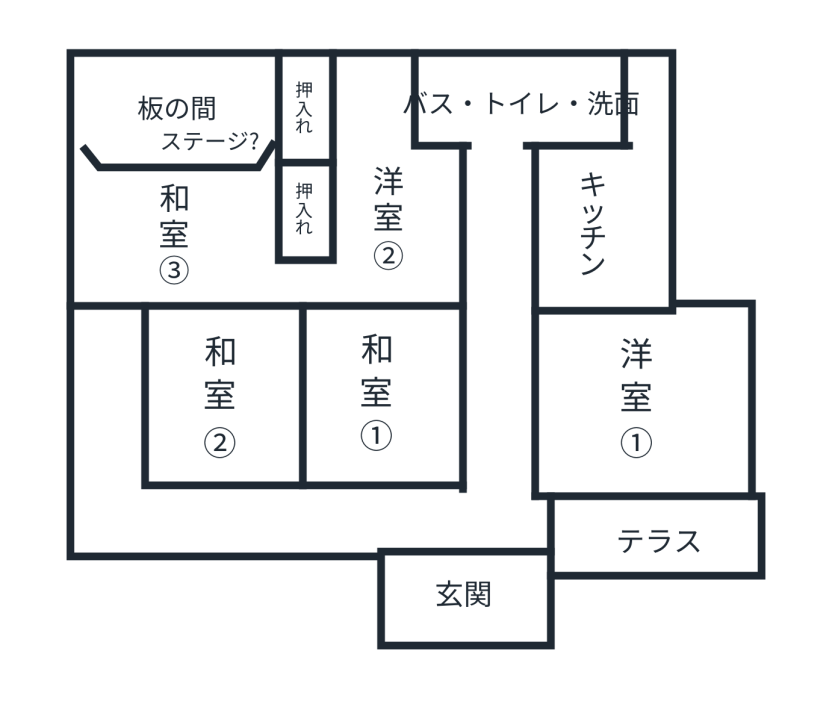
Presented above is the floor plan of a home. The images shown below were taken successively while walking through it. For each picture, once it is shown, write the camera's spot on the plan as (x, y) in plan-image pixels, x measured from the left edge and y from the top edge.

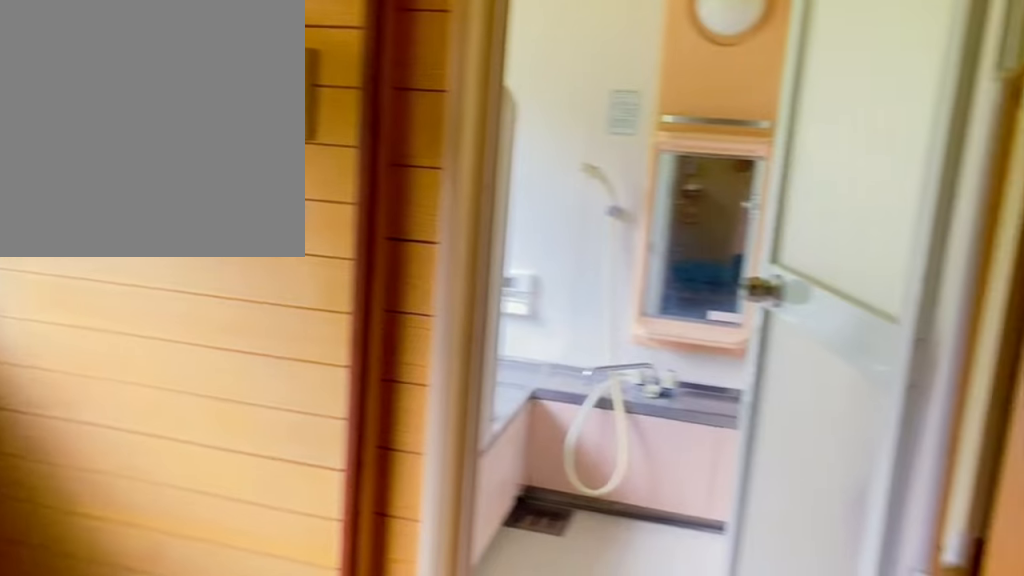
(502, 109)
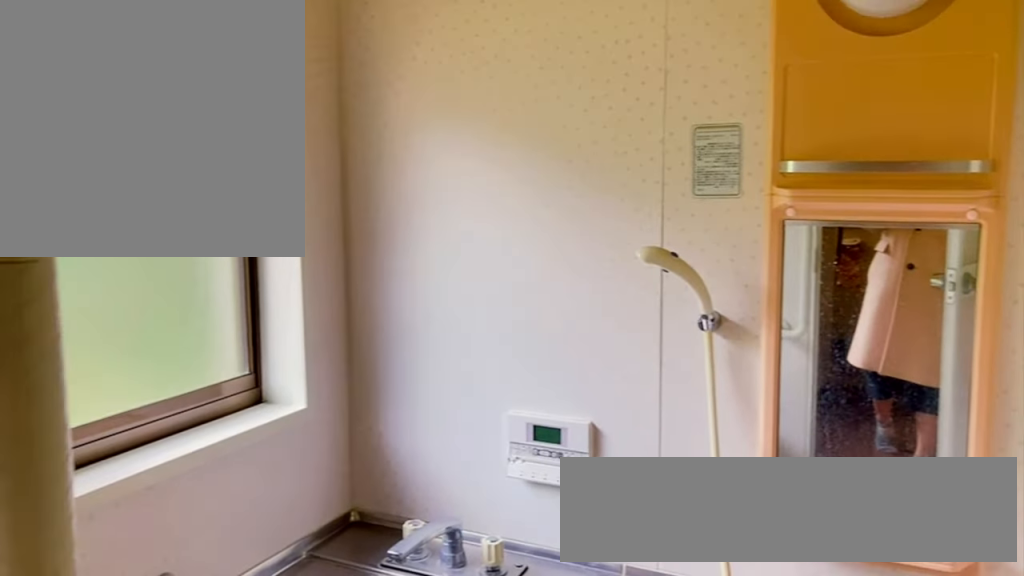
(516, 140)
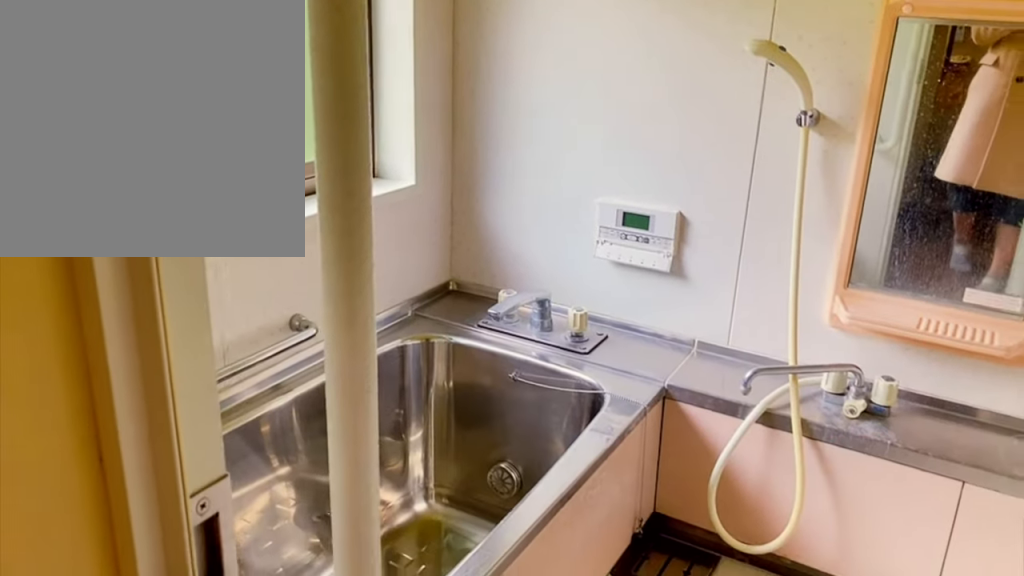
(515, 132)
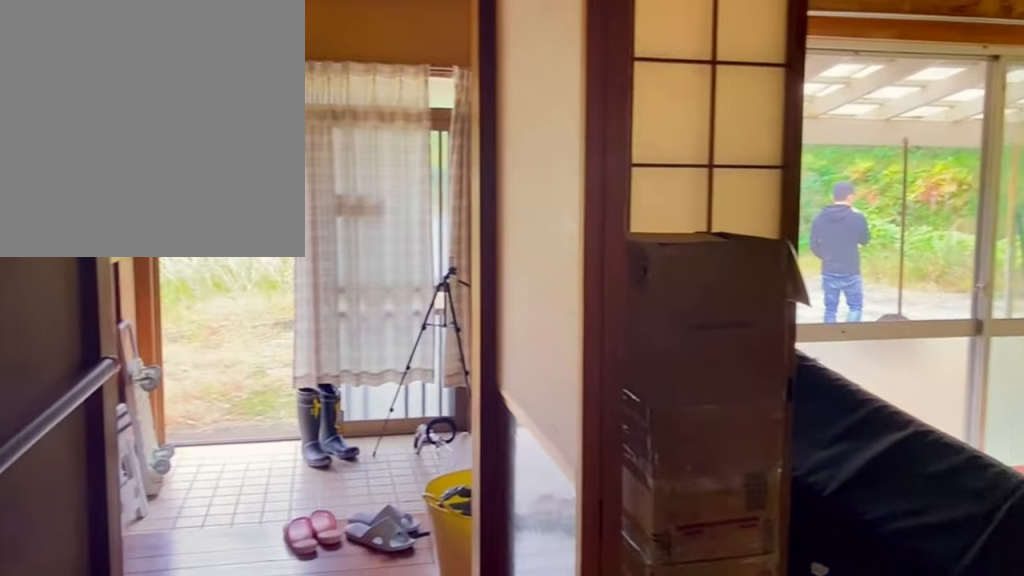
(507, 488)
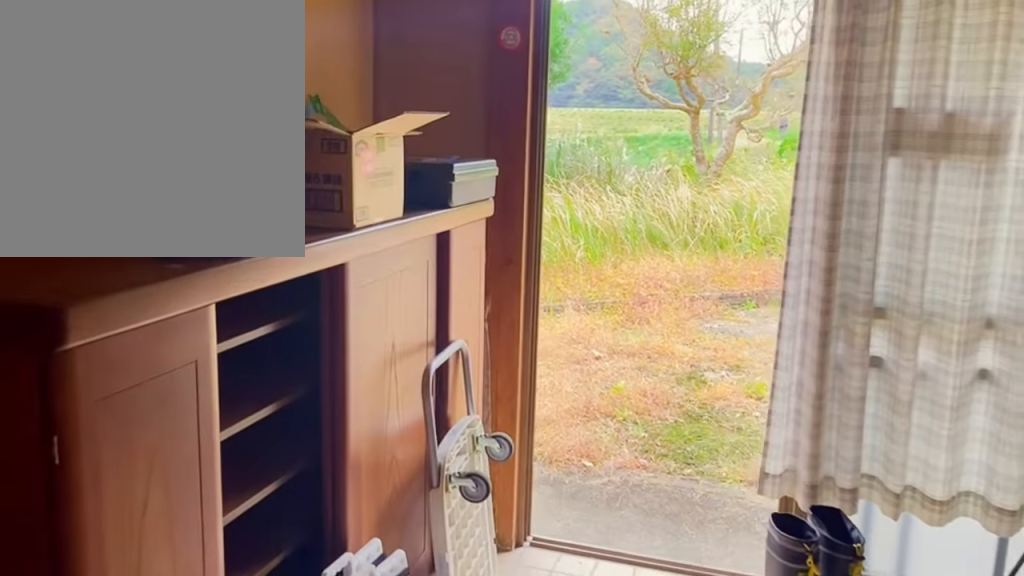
(486, 613)
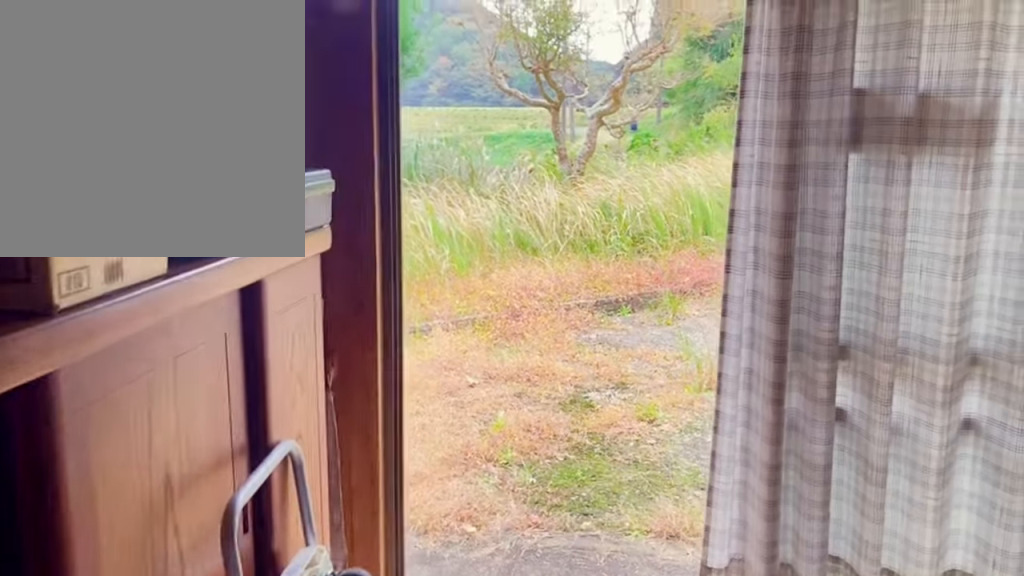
(482, 634)
